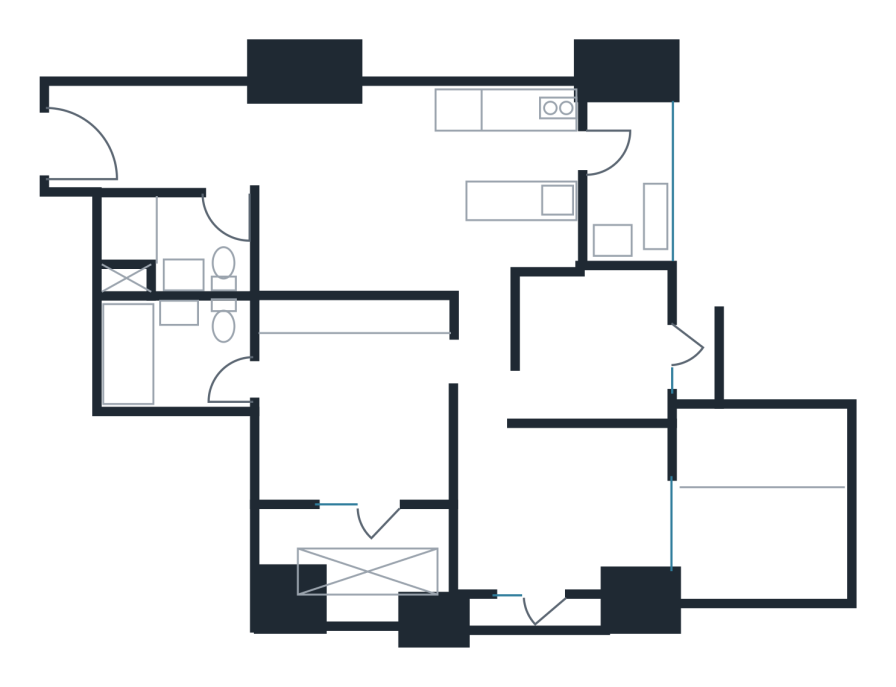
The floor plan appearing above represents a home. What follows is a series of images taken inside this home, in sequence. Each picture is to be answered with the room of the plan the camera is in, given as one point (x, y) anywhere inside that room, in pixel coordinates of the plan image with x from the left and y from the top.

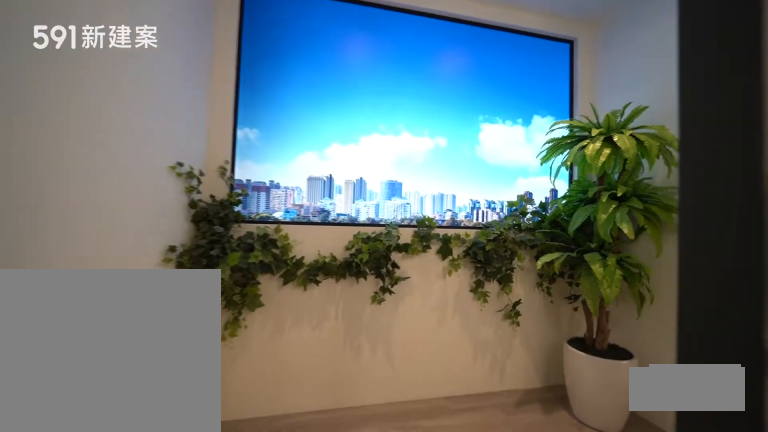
(633, 184)
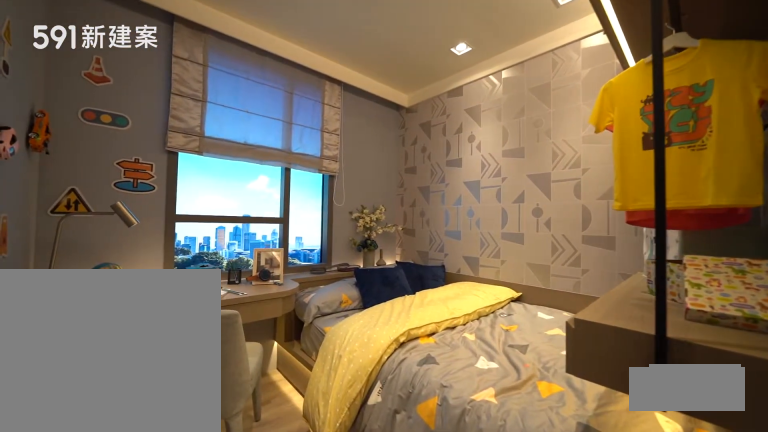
(599, 347)
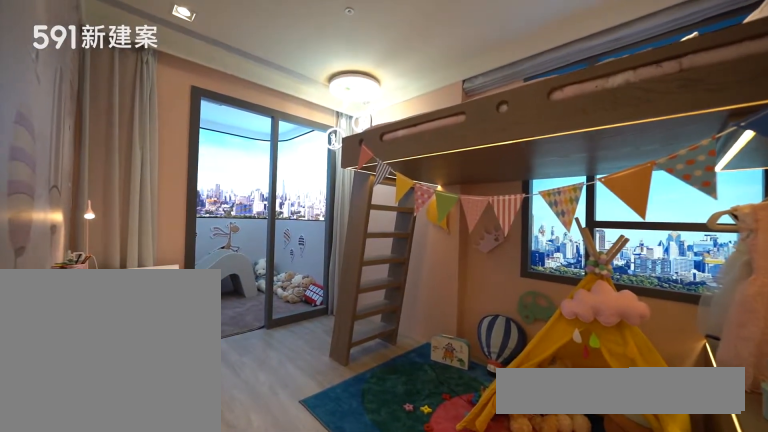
(565, 512)
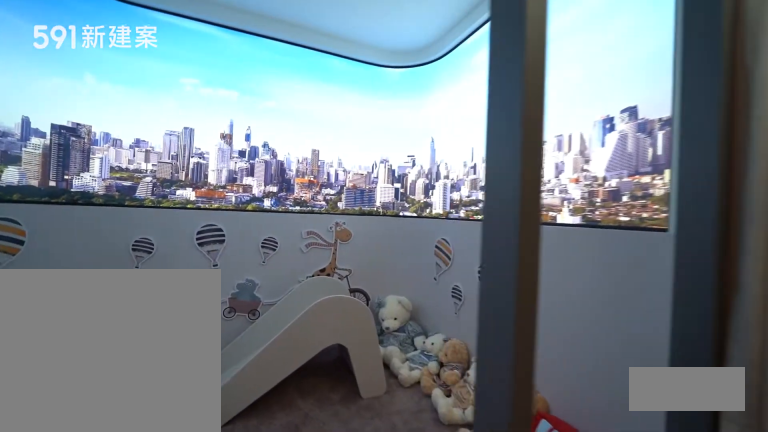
(766, 507)
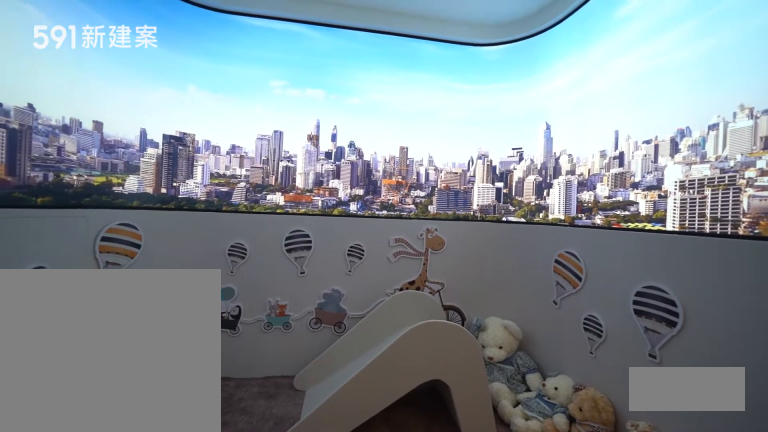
(766, 507)
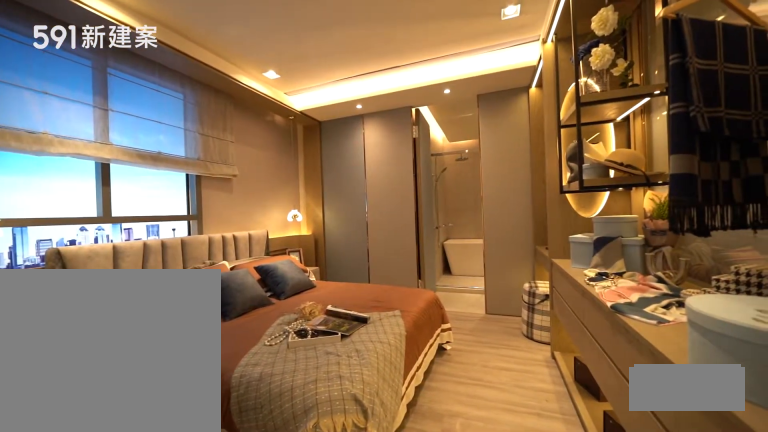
(354, 400)
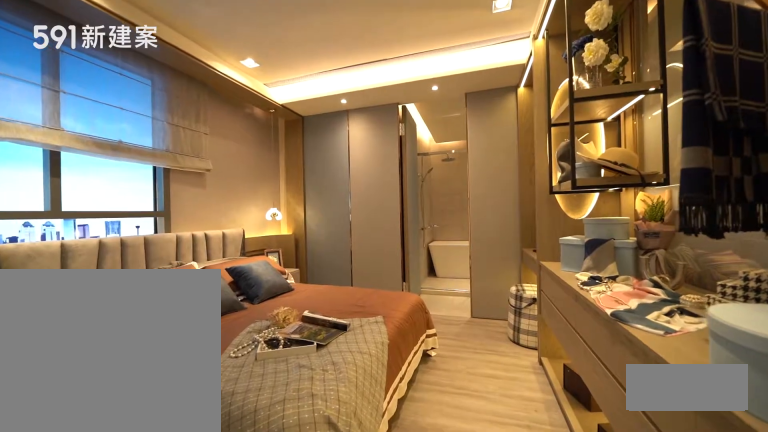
(354, 400)
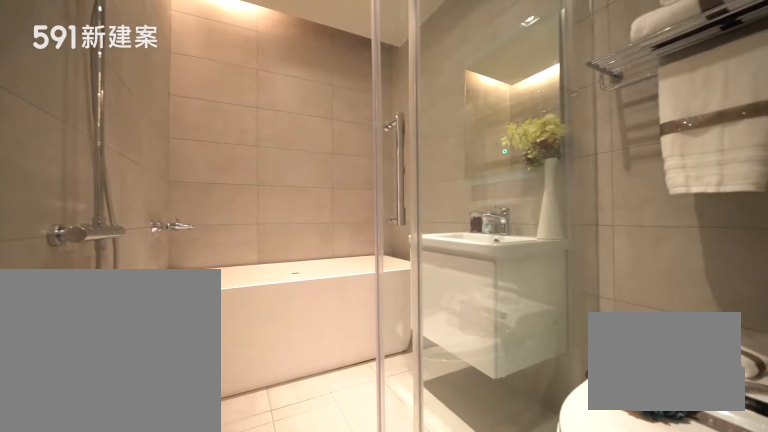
(173, 353)
